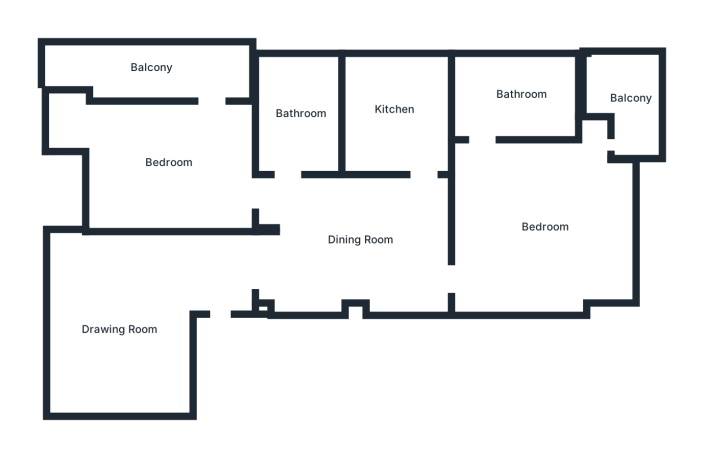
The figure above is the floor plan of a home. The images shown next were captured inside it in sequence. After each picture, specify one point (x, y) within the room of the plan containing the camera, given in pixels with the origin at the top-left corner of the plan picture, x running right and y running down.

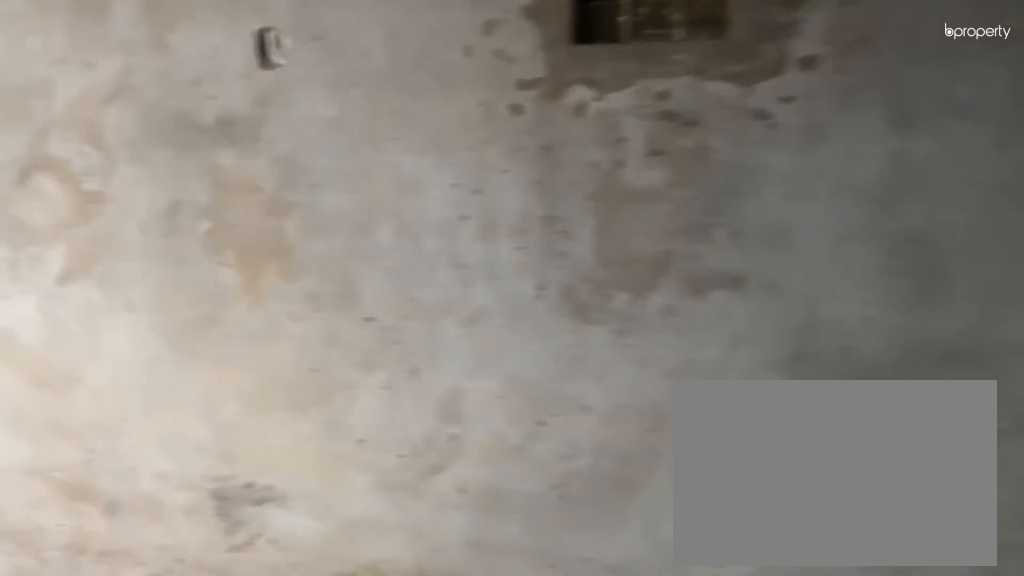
(181, 278)
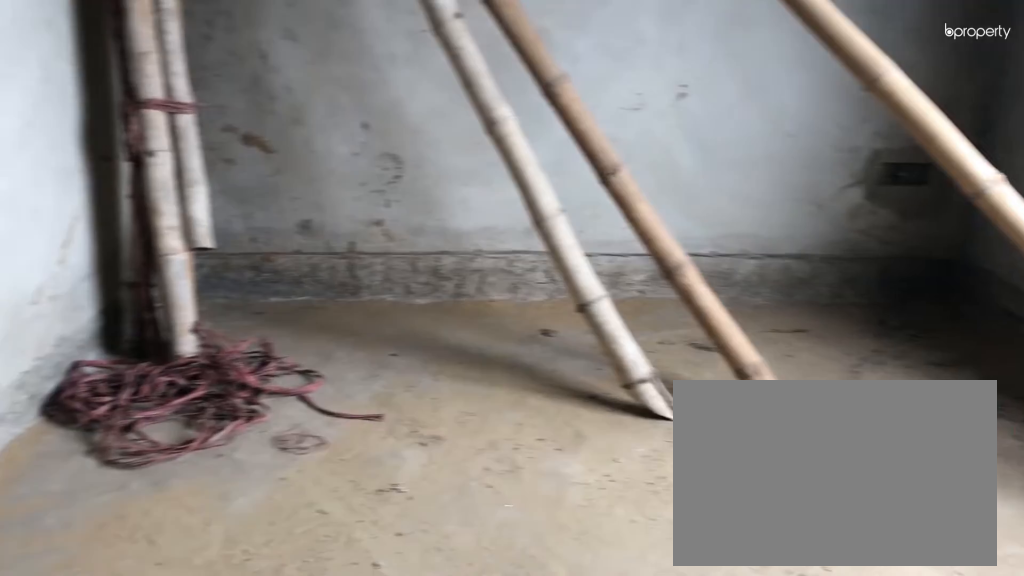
(119, 327)
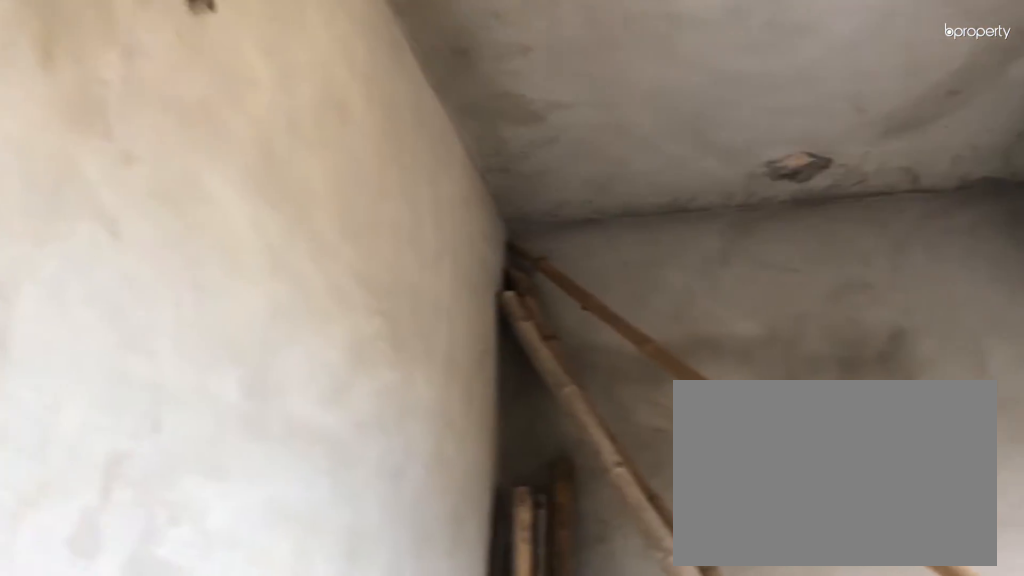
(119, 327)
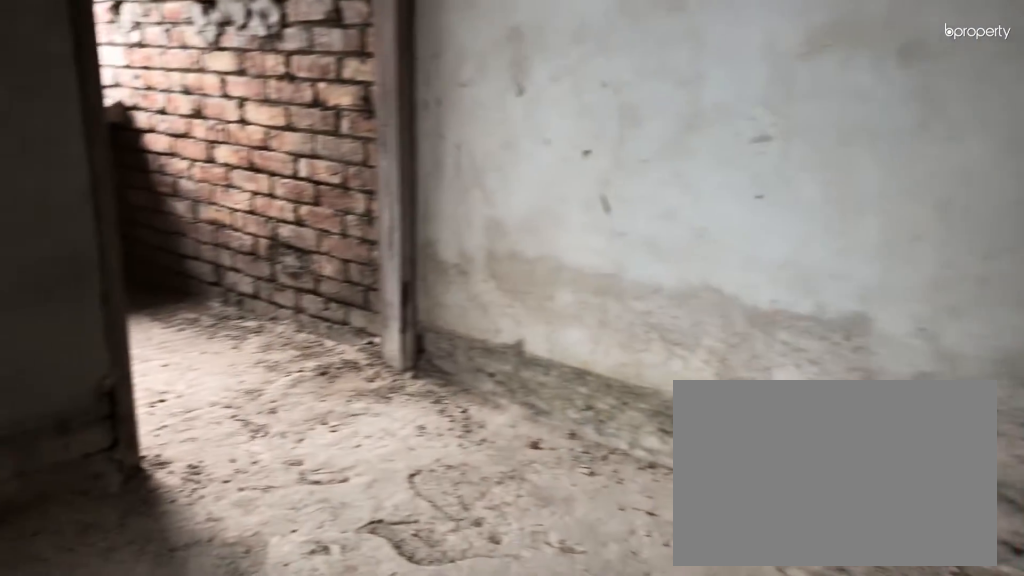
(355, 239)
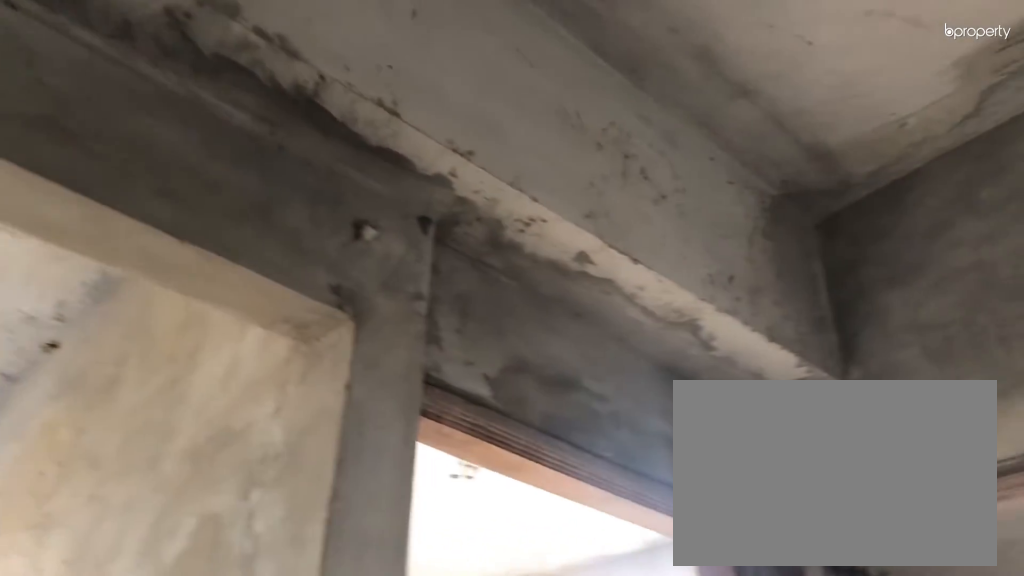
(355, 239)
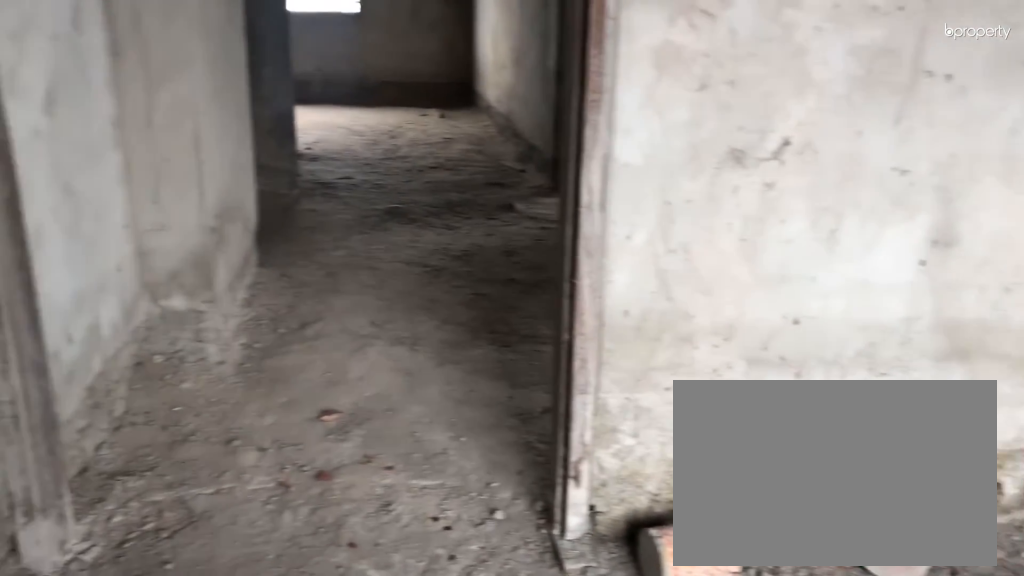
(546, 228)
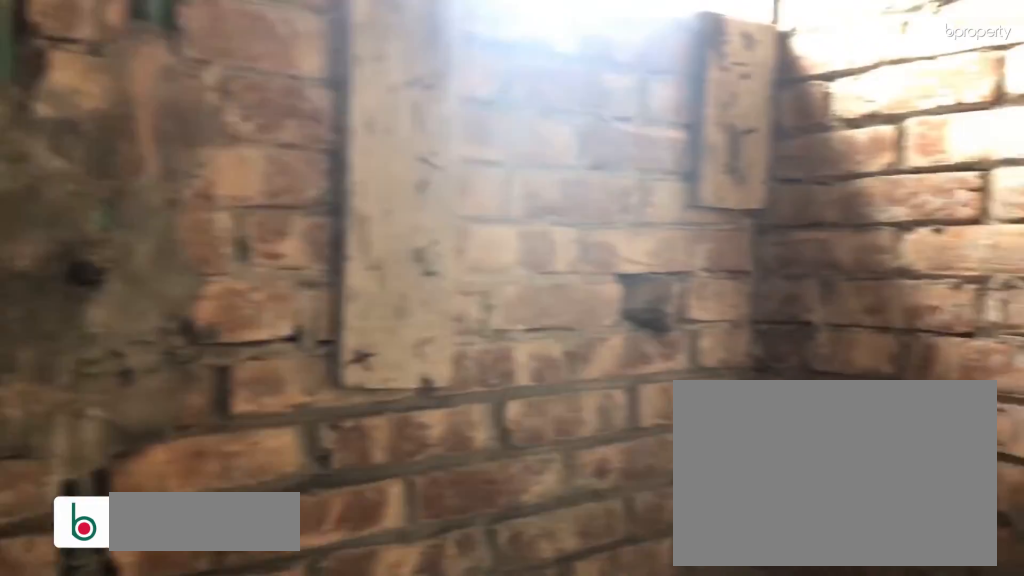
(522, 93)
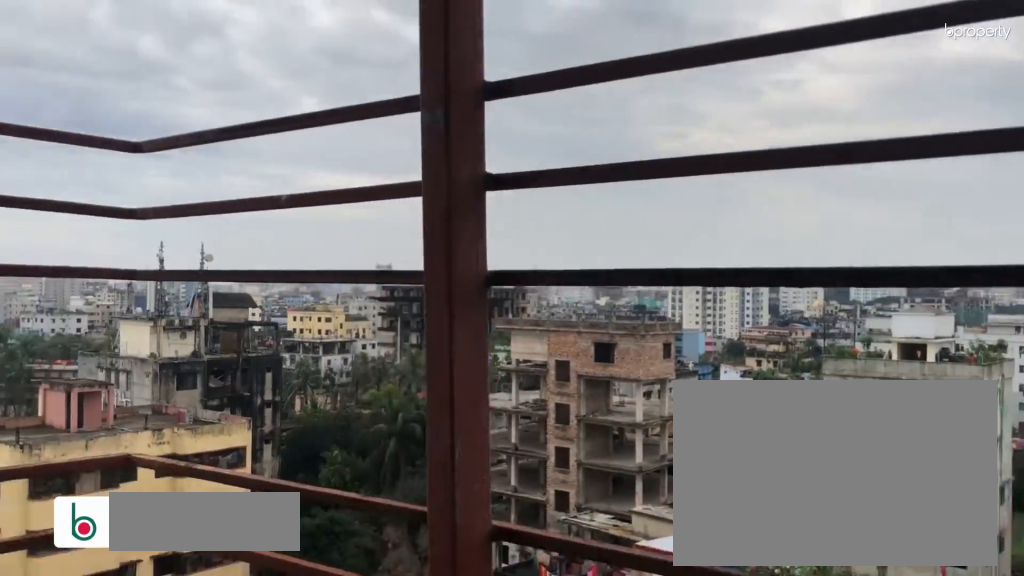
(631, 98)
